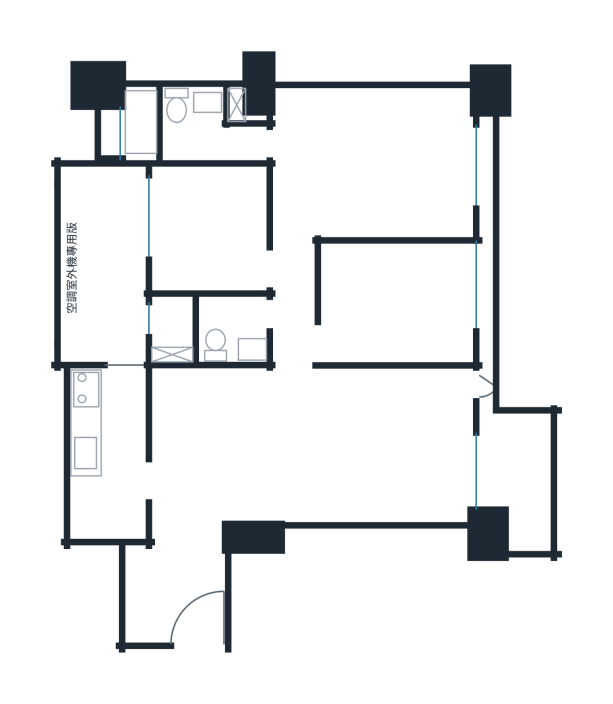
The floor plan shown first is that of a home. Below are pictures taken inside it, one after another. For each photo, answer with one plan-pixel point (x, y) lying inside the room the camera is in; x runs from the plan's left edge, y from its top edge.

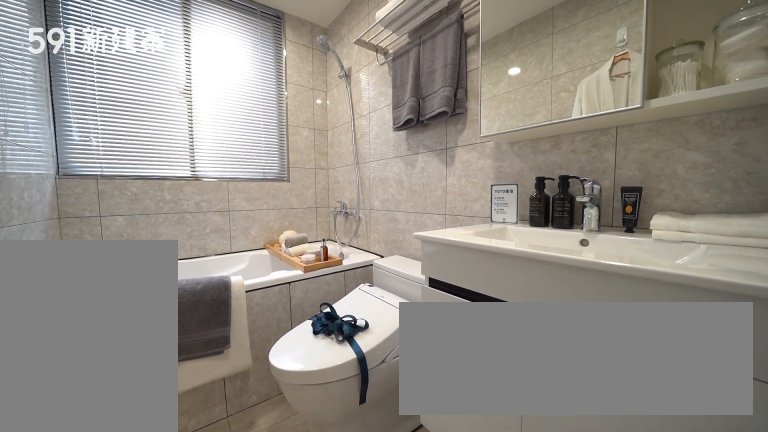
(191, 122)
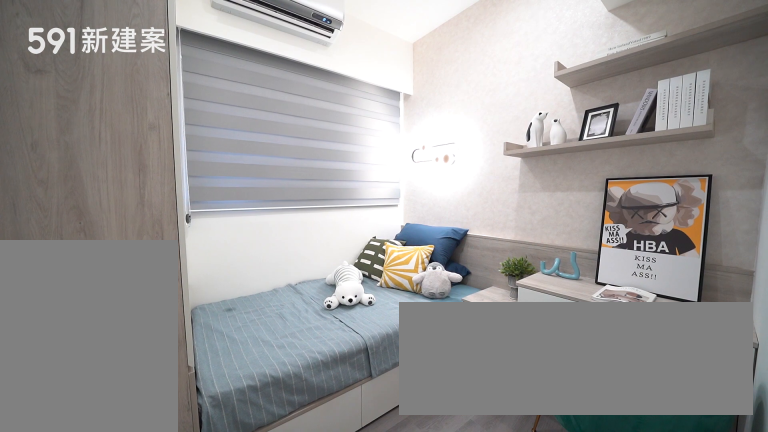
(203, 229)
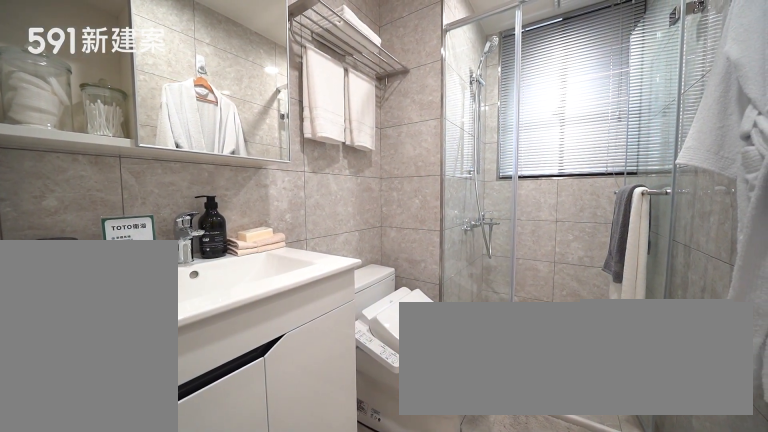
(207, 328)
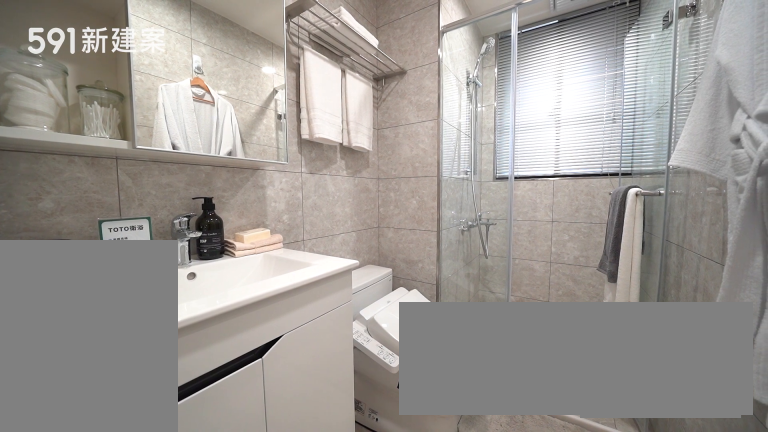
(207, 328)
